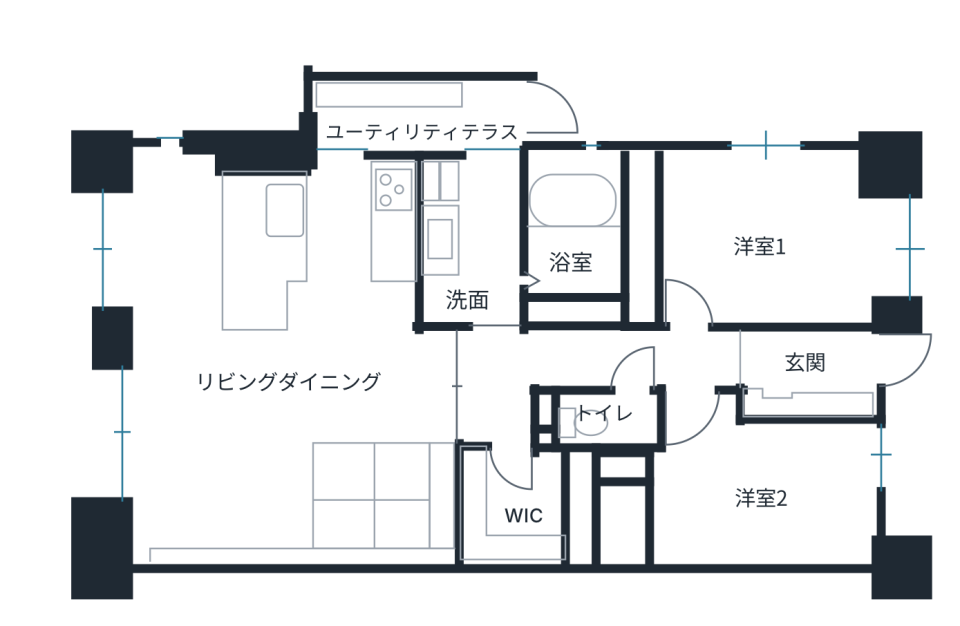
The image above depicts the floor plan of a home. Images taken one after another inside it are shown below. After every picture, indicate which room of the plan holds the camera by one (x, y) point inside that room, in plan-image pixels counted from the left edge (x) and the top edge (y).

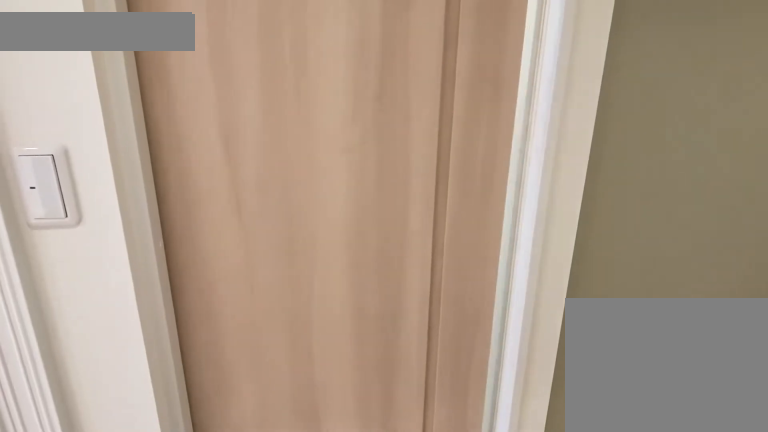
(464, 243)
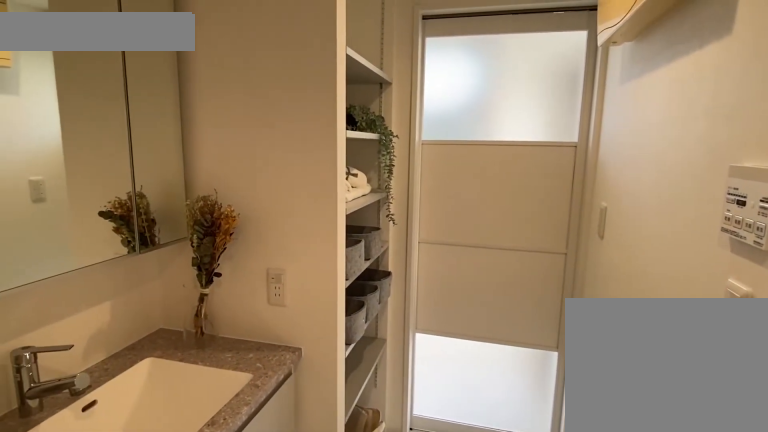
(464, 243)
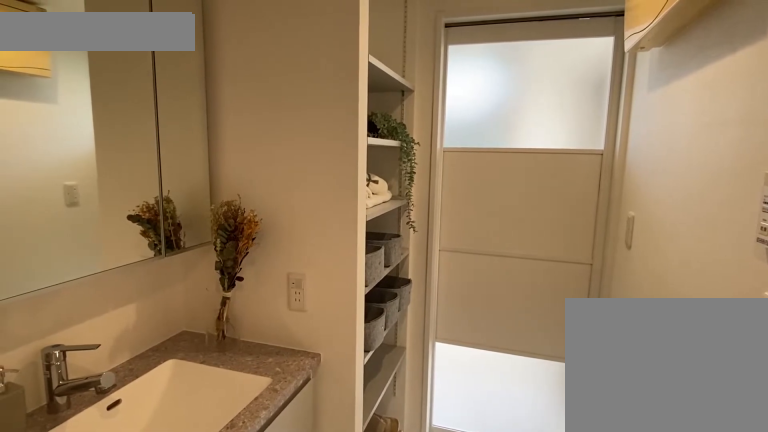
(464, 243)
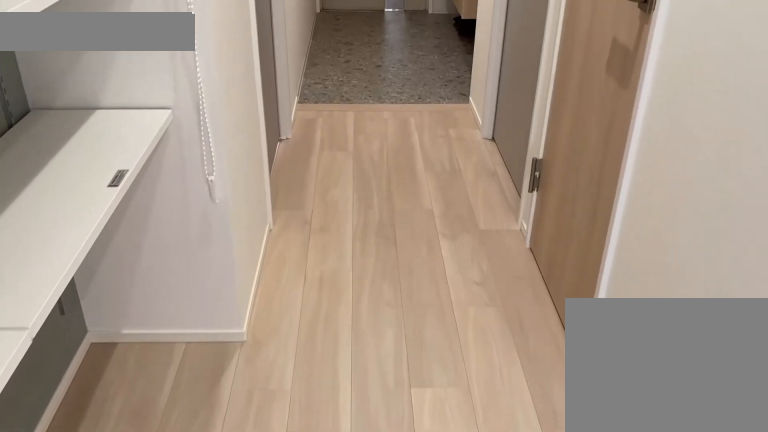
(596, 356)
